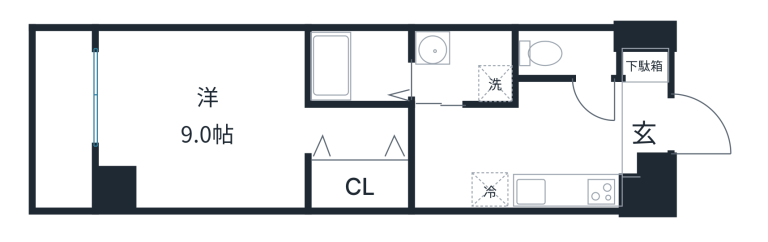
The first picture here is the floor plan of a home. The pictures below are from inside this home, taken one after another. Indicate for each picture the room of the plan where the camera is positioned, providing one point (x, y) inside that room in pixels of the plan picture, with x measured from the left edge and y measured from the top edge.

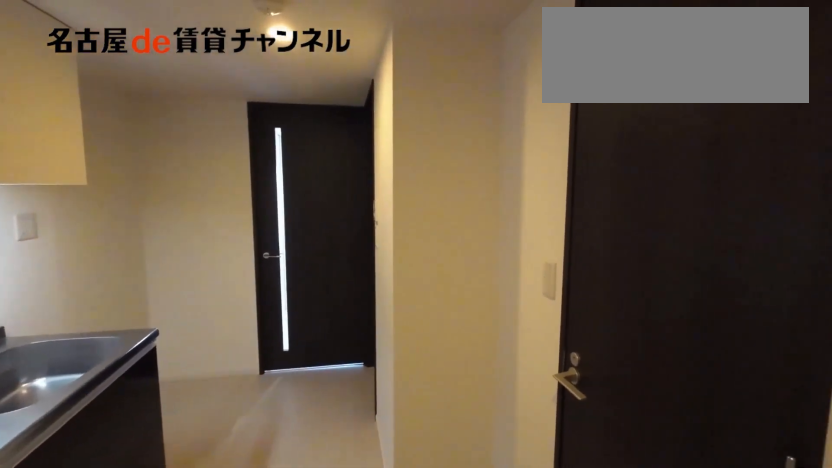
(644, 113)
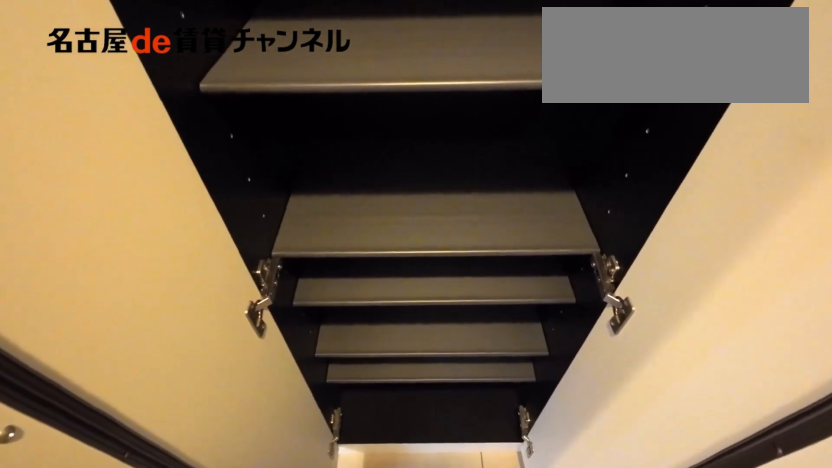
(644, 113)
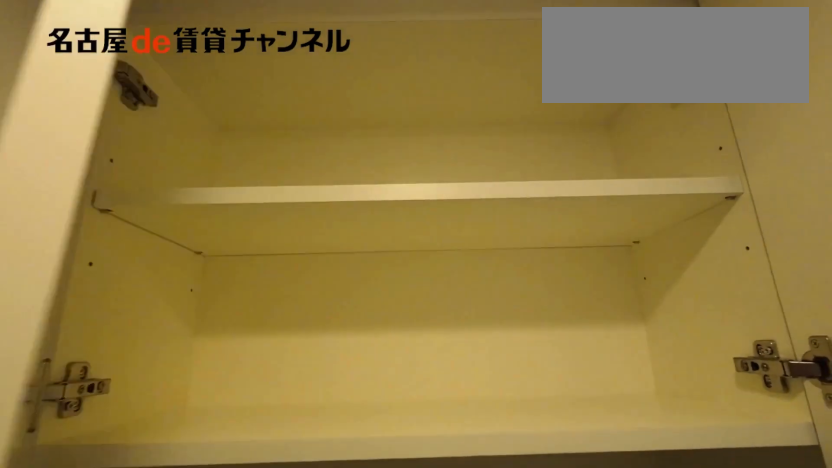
(567, 53)
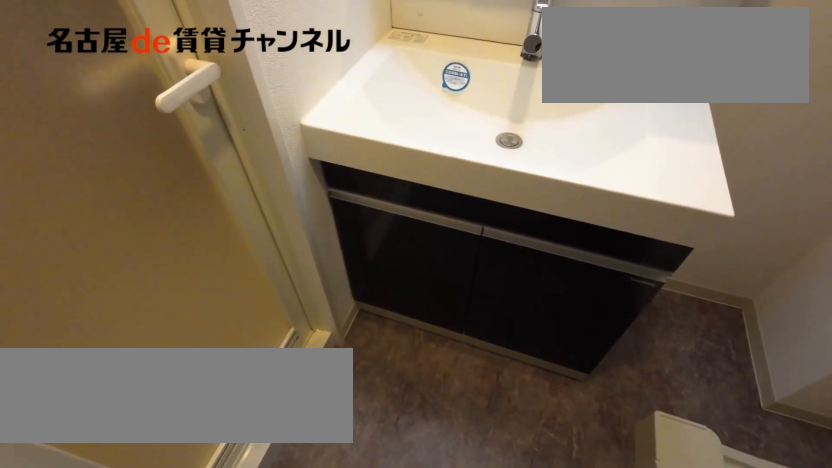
(465, 66)
